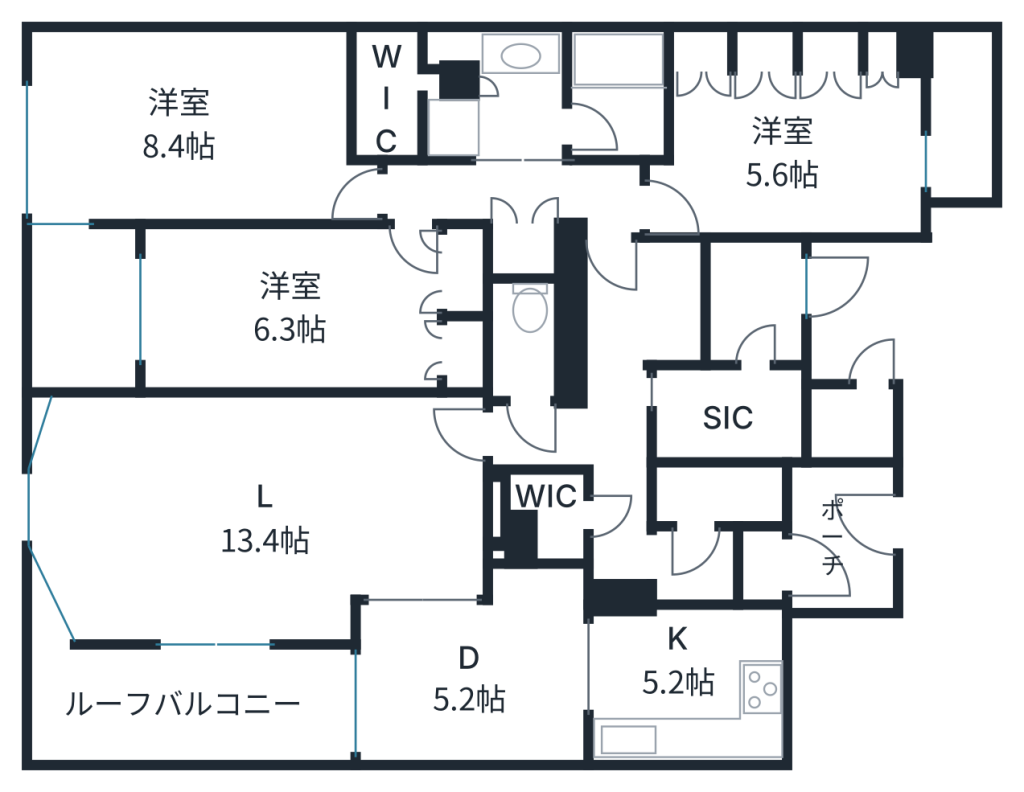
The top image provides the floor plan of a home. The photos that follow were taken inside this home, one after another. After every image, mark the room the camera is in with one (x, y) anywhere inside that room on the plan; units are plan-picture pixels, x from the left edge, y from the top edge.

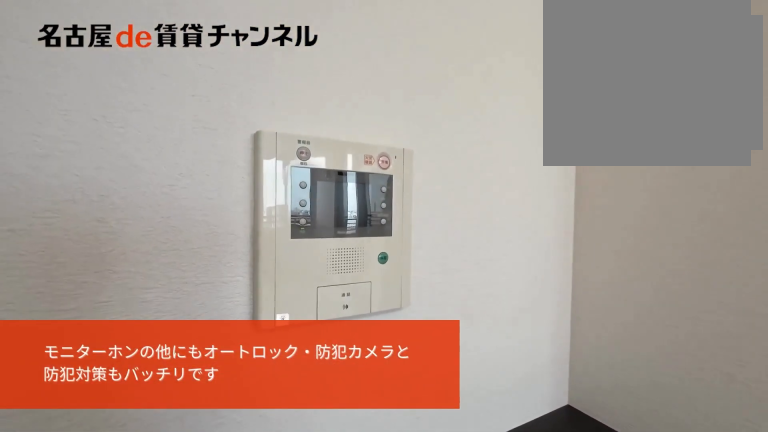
(256, 511)
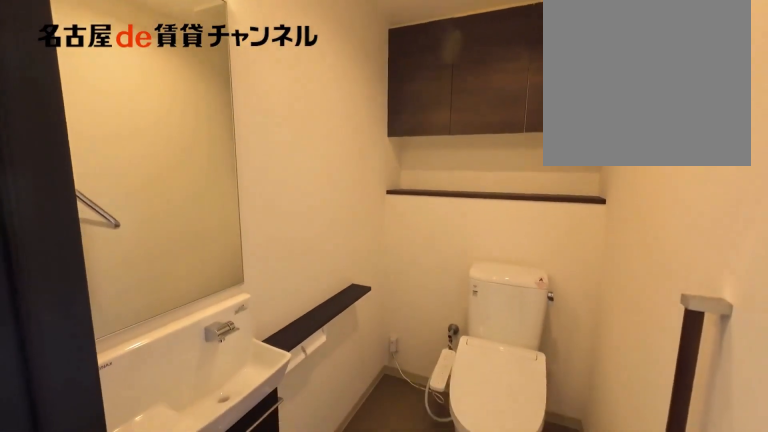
(523, 341)
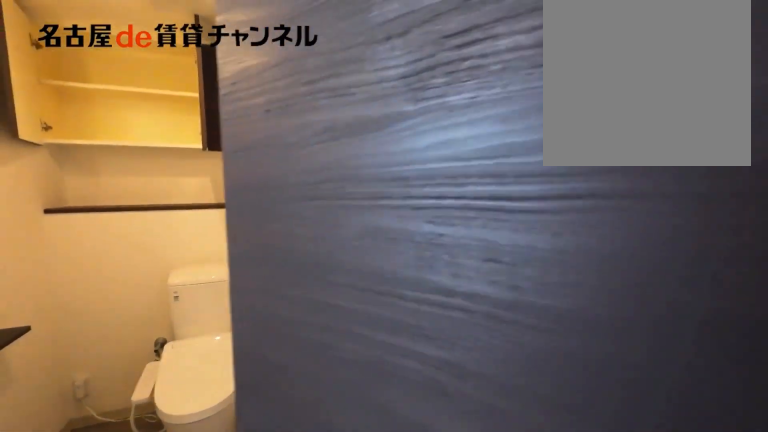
(523, 341)
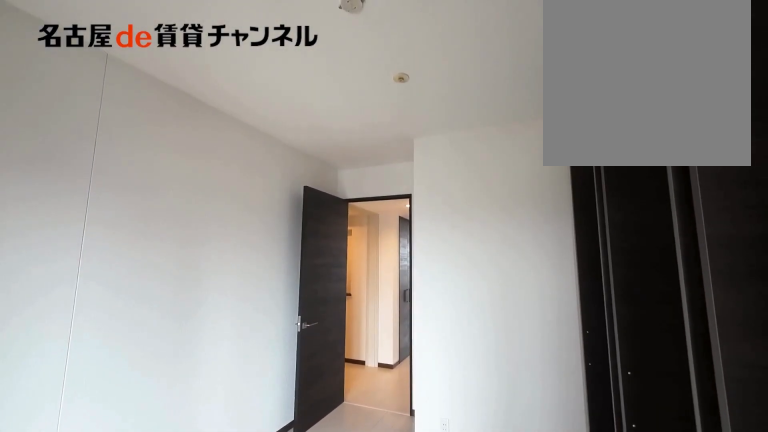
(790, 153)
